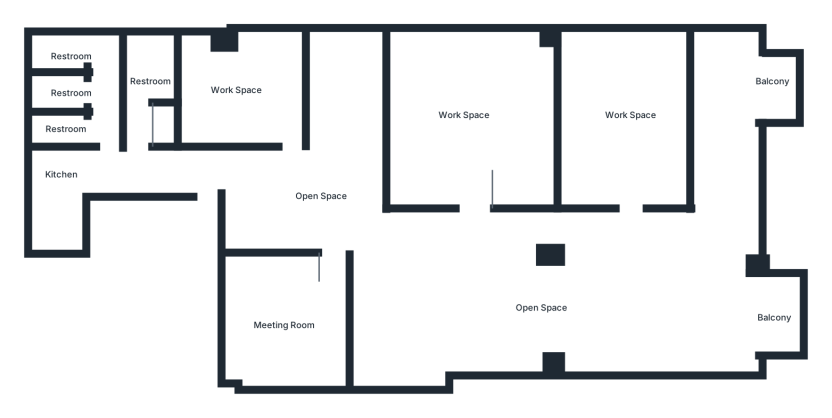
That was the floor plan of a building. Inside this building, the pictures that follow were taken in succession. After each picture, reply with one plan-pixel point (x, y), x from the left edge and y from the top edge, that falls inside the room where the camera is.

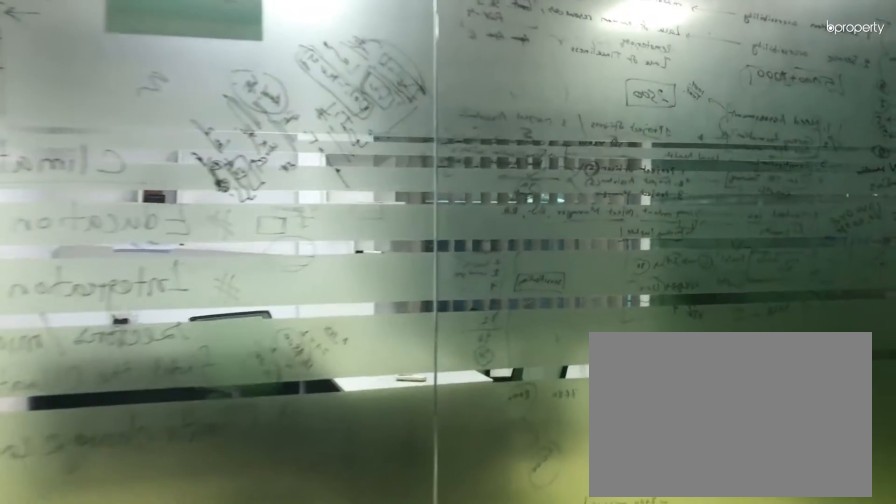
(229, 182)
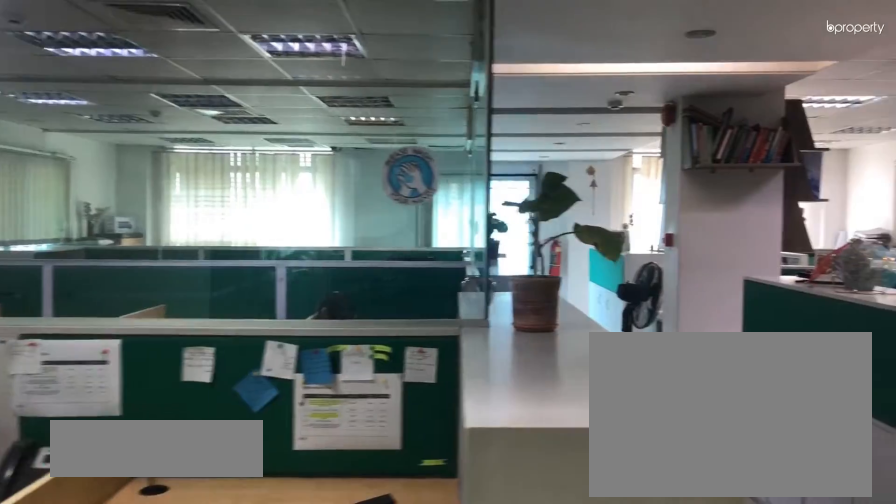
(383, 244)
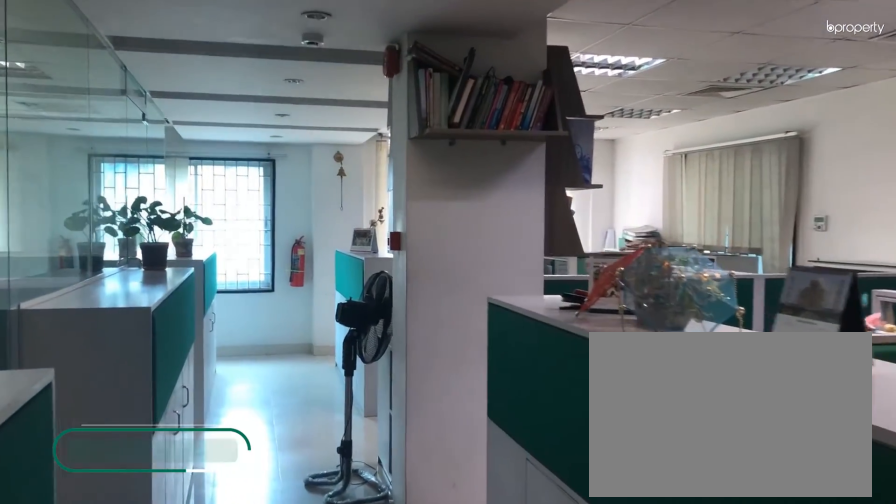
(492, 235)
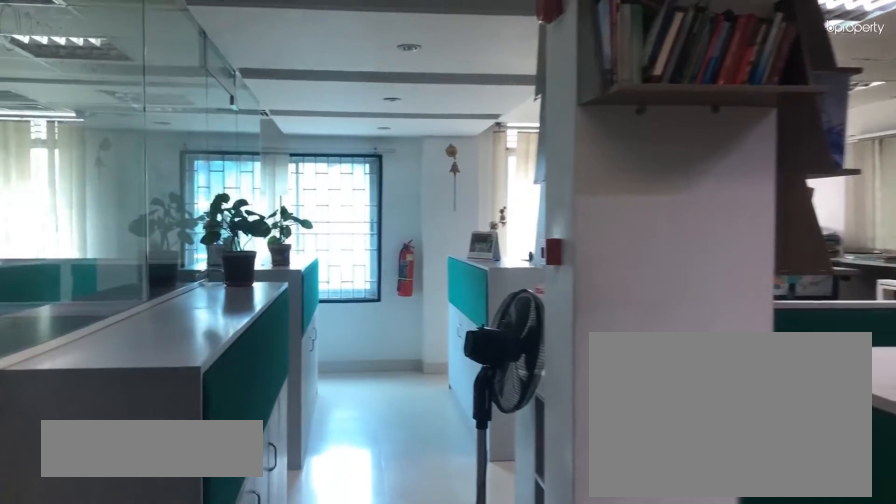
(492, 235)
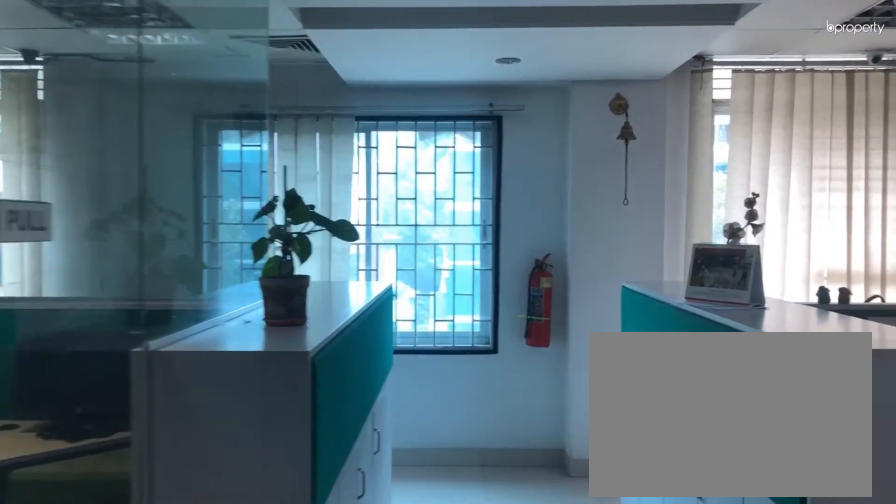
(608, 239)
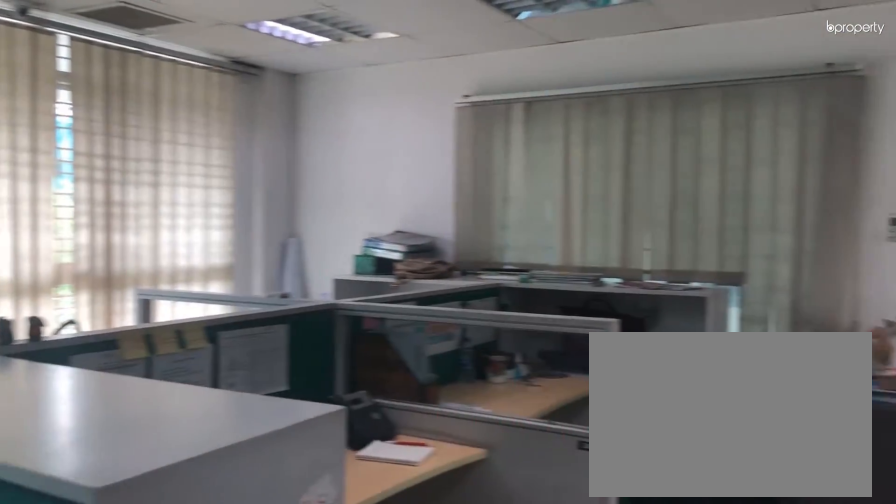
(608, 239)
